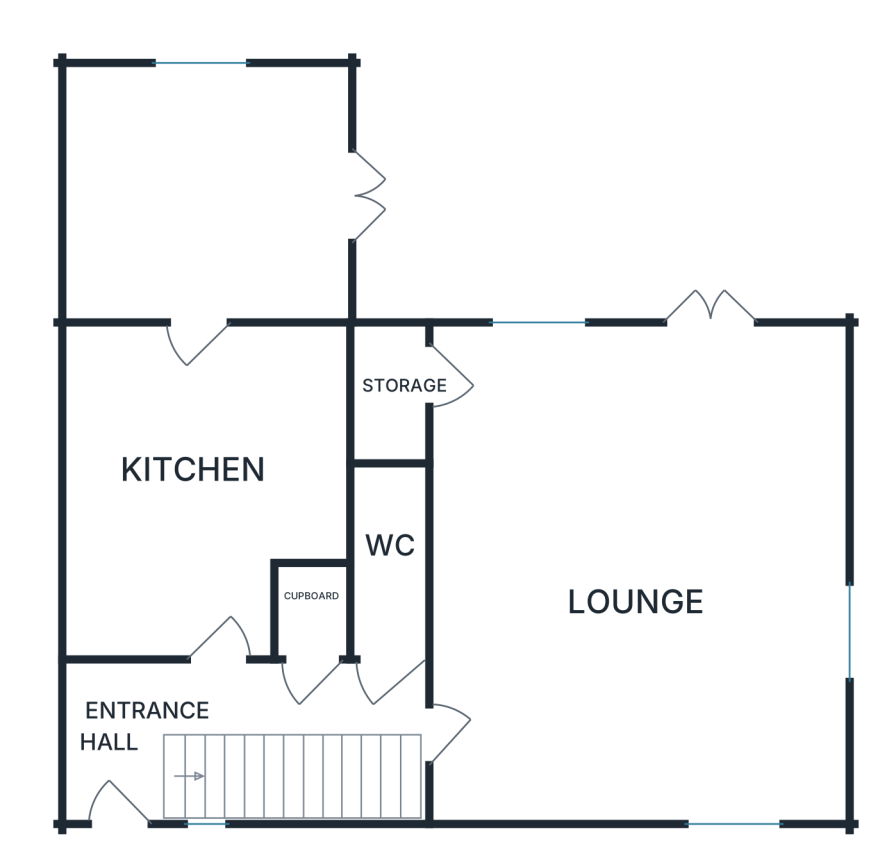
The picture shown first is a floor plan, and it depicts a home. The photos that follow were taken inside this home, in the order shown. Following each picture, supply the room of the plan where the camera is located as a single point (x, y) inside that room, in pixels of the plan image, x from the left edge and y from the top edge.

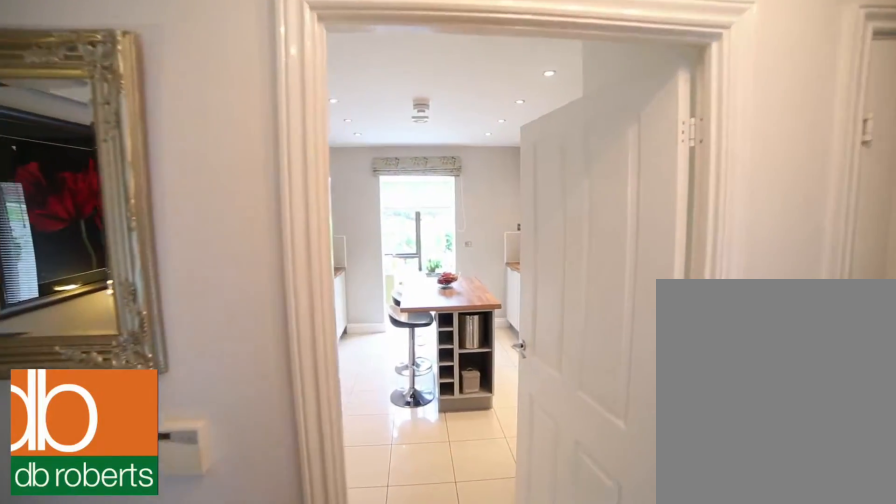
(222, 716)
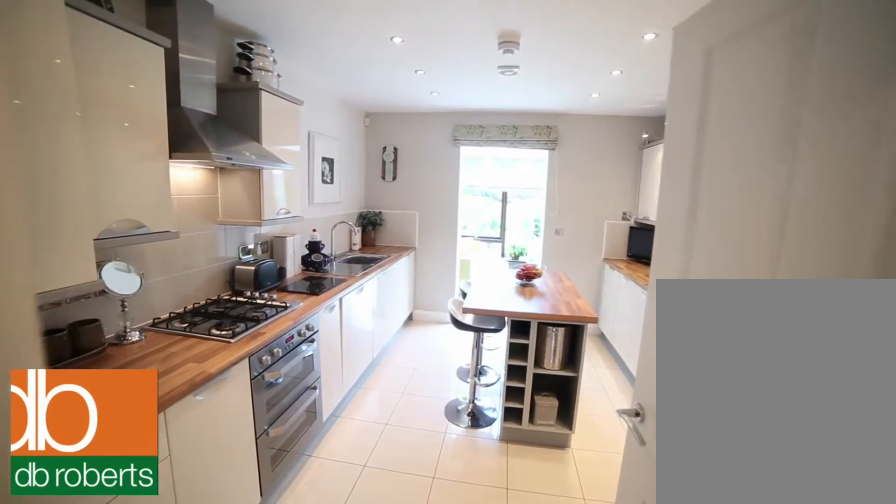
(198, 481)
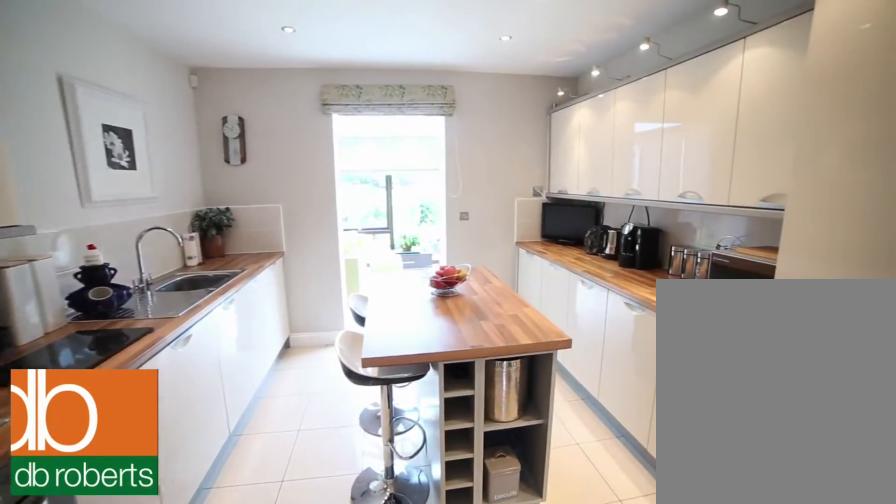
(198, 481)
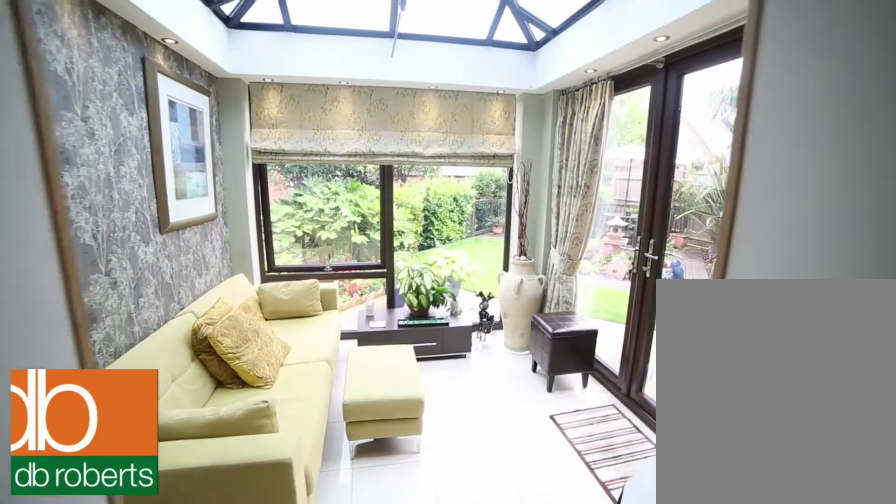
(206, 194)
